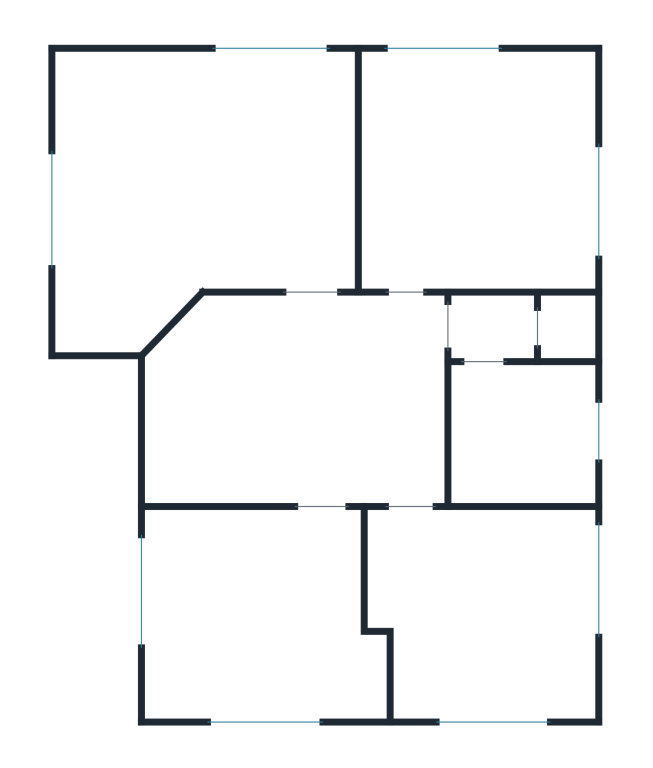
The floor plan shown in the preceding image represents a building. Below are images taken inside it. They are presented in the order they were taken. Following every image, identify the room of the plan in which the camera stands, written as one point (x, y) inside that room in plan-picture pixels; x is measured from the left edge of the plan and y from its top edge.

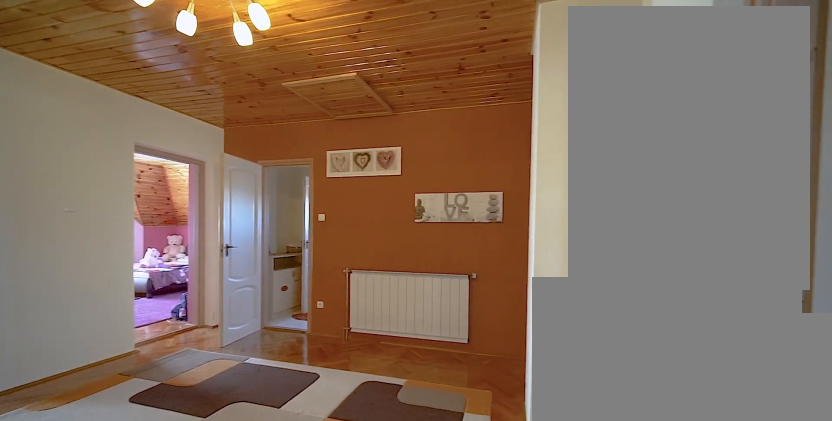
(363, 393)
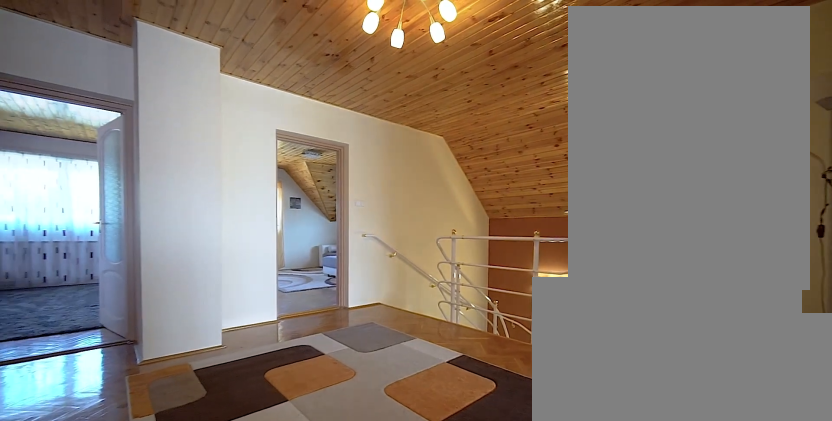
(363, 393)
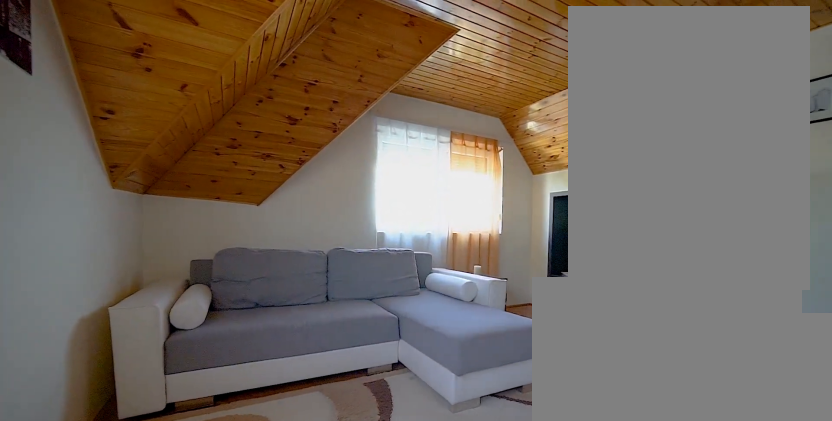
(256, 624)
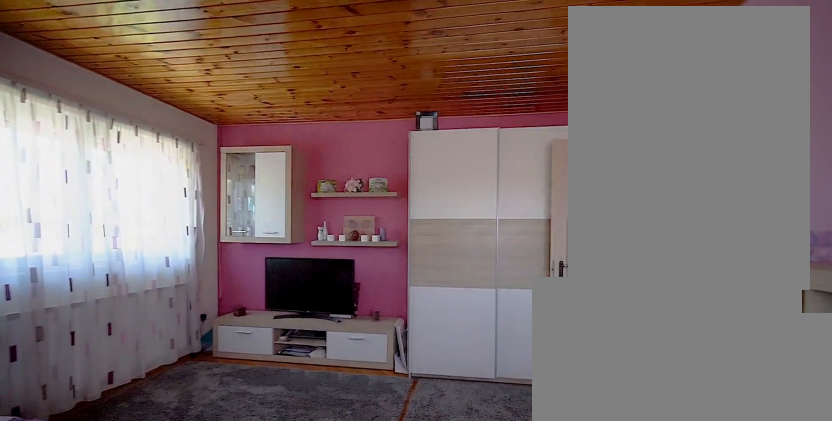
(493, 624)
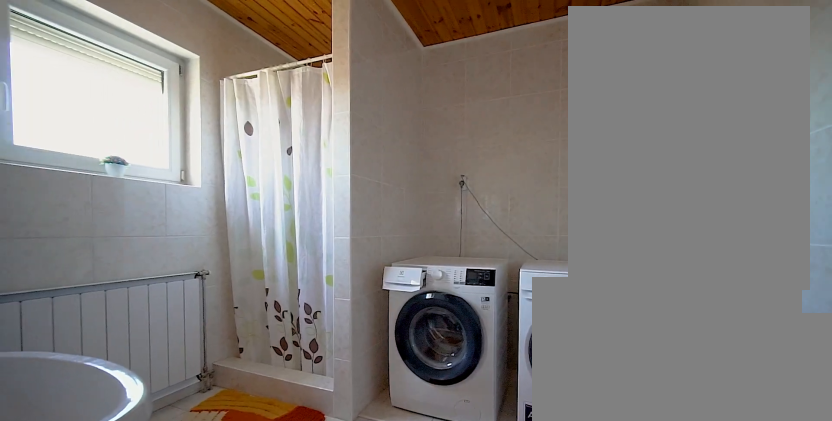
(523, 438)
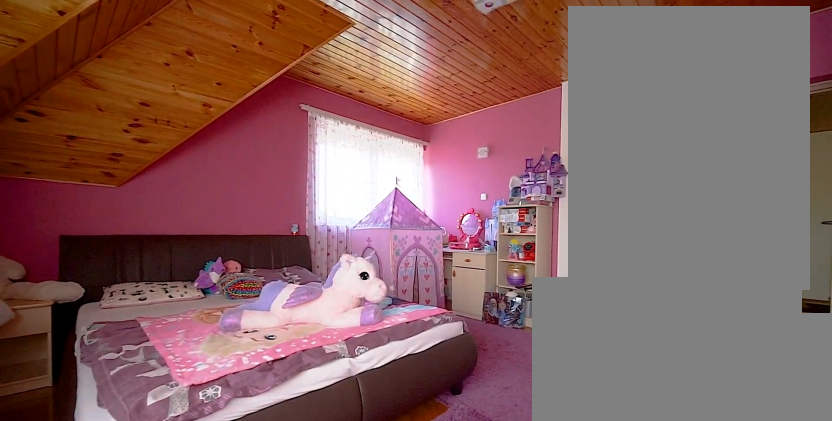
(478, 171)
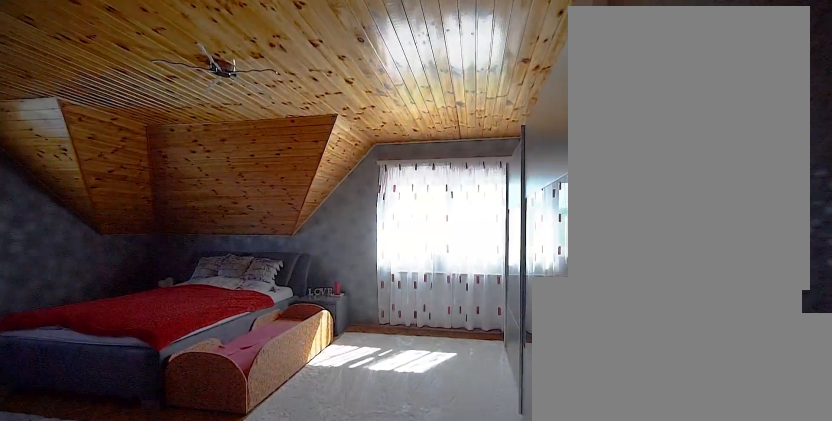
(221, 170)
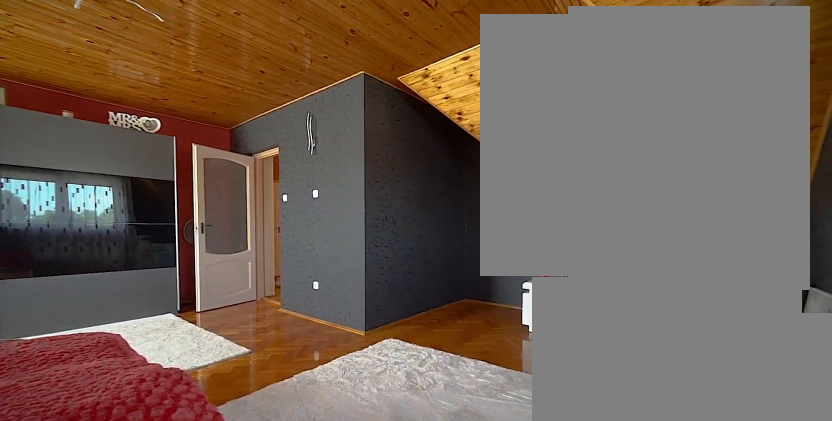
(221, 171)
